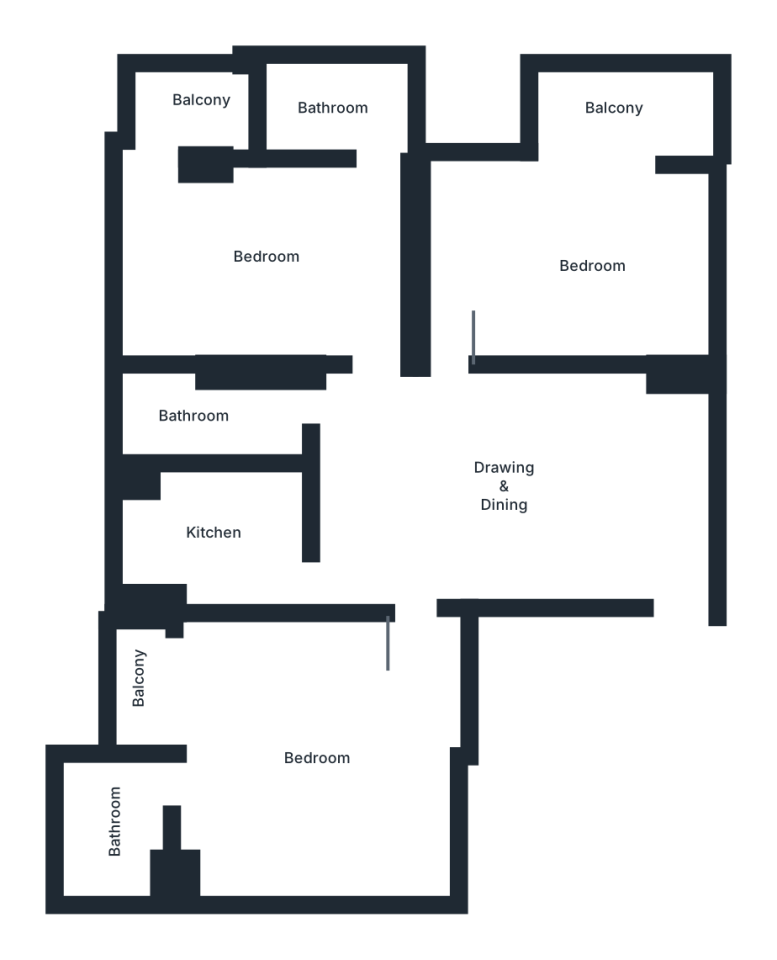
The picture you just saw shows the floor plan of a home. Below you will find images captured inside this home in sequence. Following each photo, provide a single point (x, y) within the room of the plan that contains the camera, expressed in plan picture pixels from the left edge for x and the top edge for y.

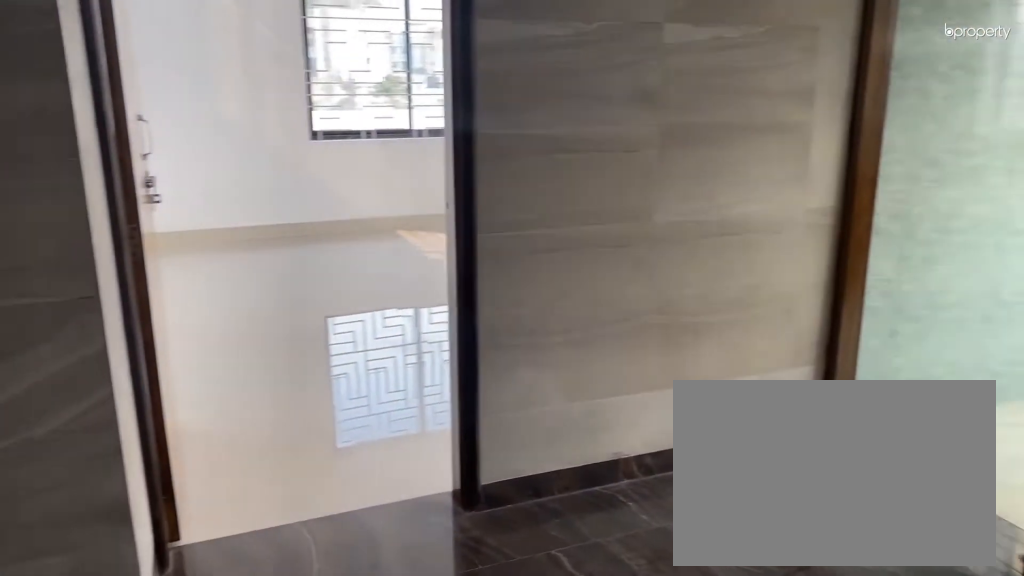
(507, 467)
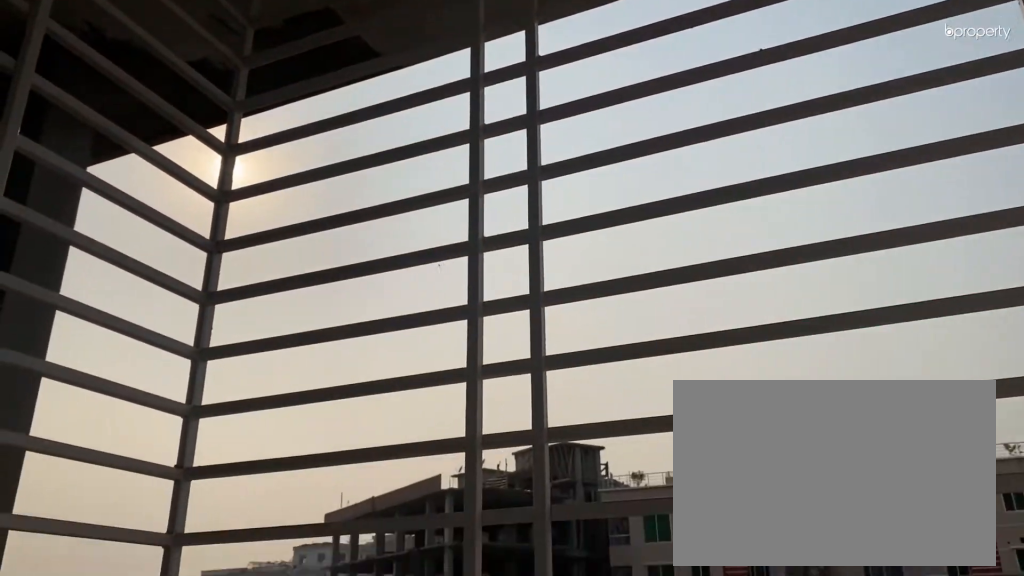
(616, 114)
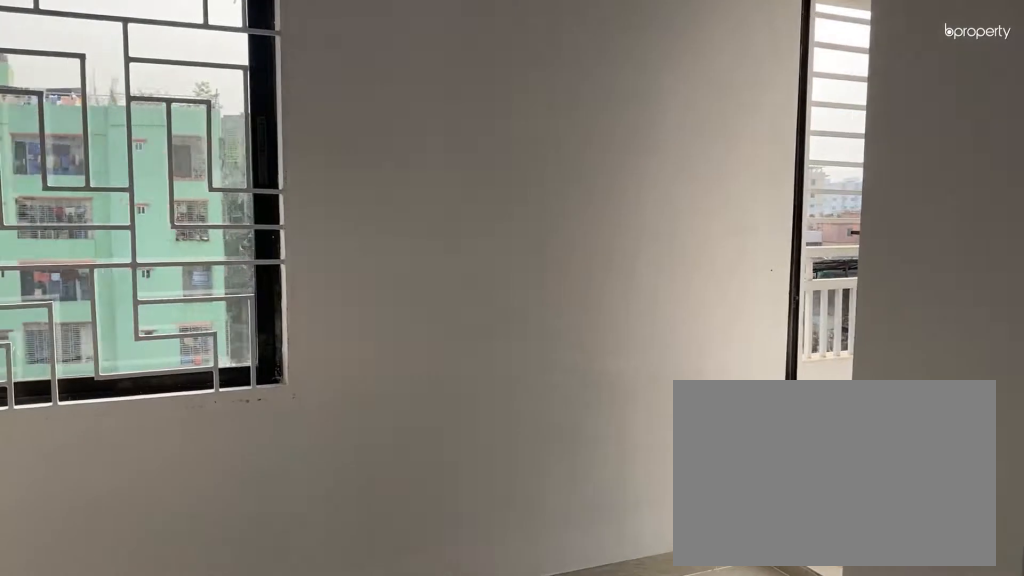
(273, 252)
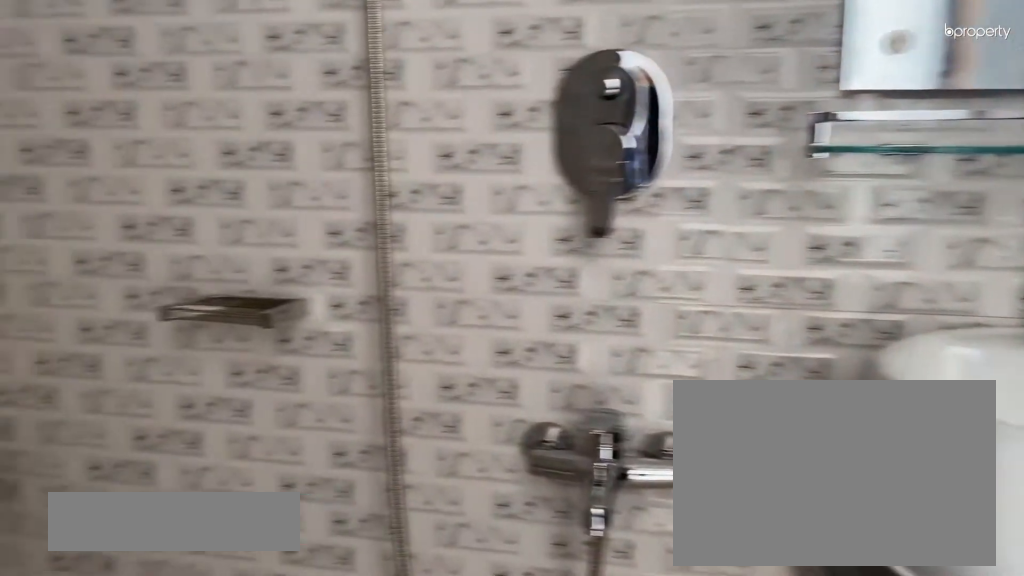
(332, 102)
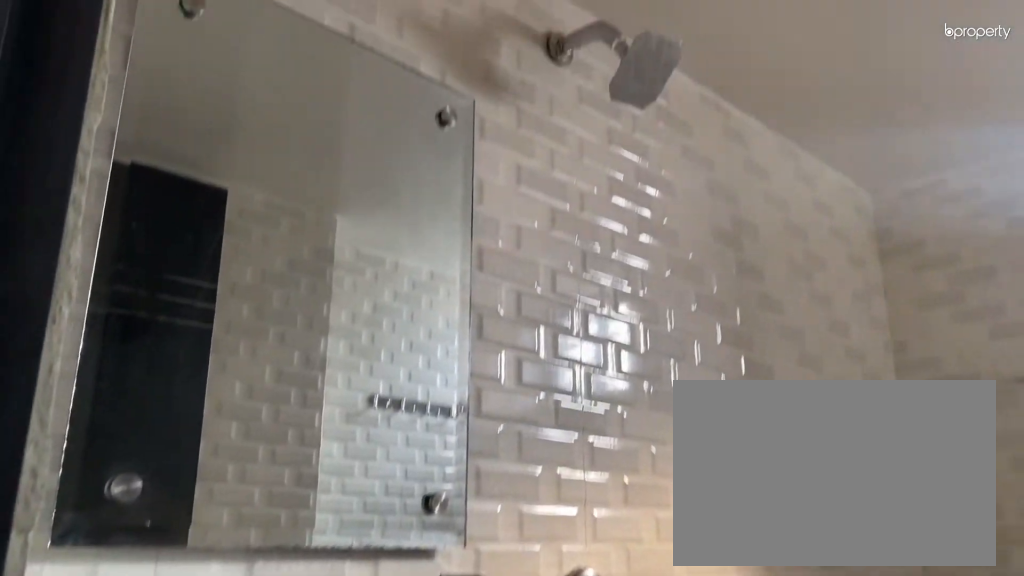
(212, 415)
